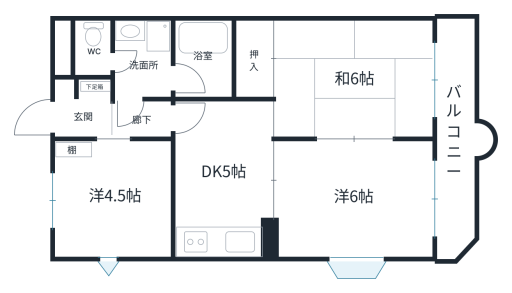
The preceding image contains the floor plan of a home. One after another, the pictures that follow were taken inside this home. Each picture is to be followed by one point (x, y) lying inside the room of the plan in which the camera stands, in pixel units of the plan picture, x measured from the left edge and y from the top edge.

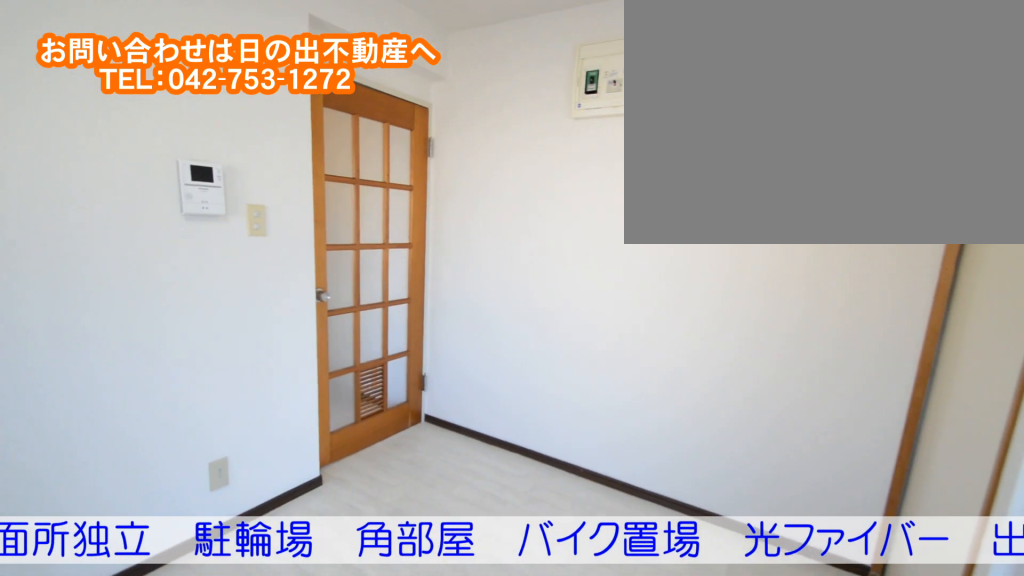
(229, 194)
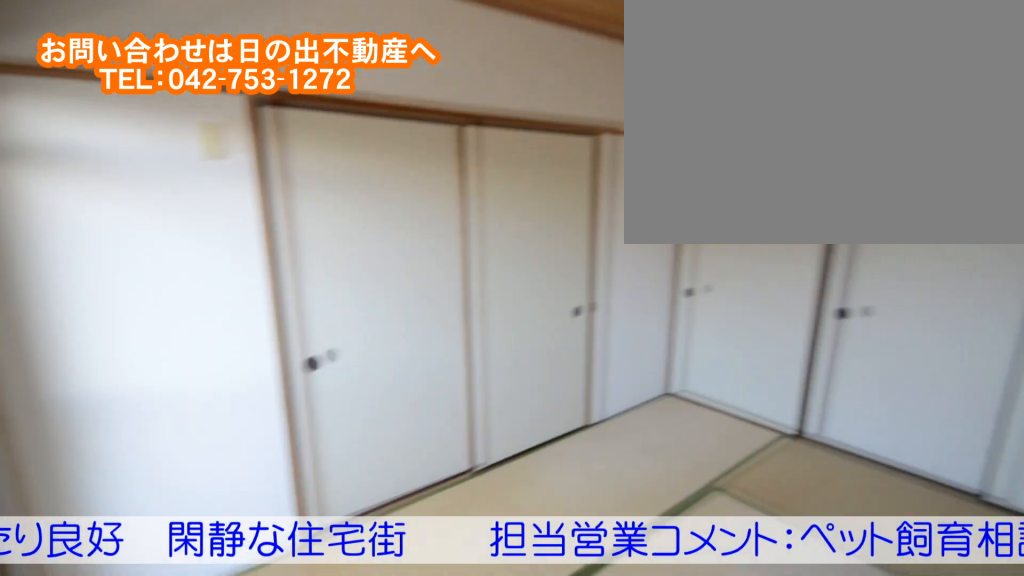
(351, 101)
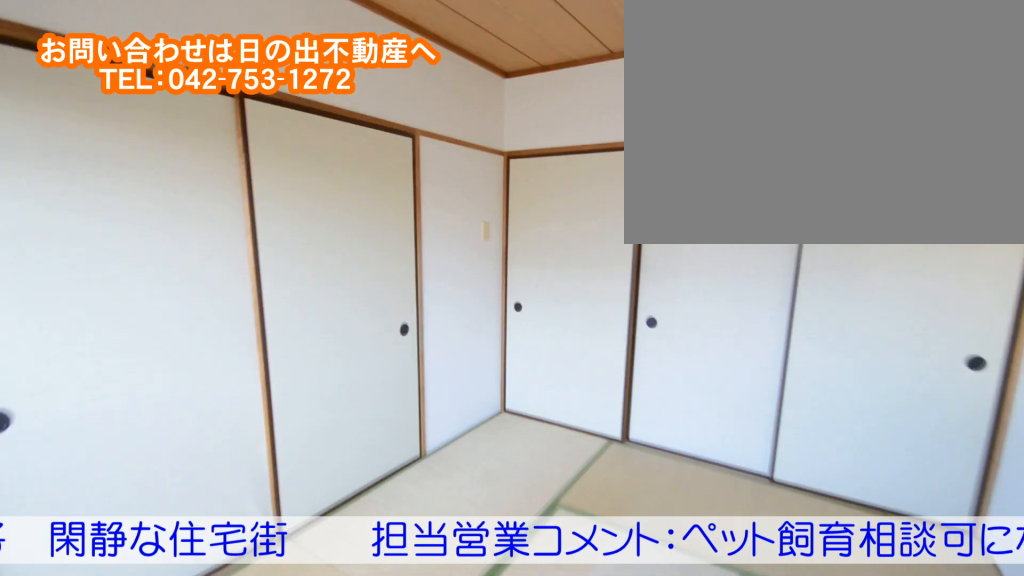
(351, 101)
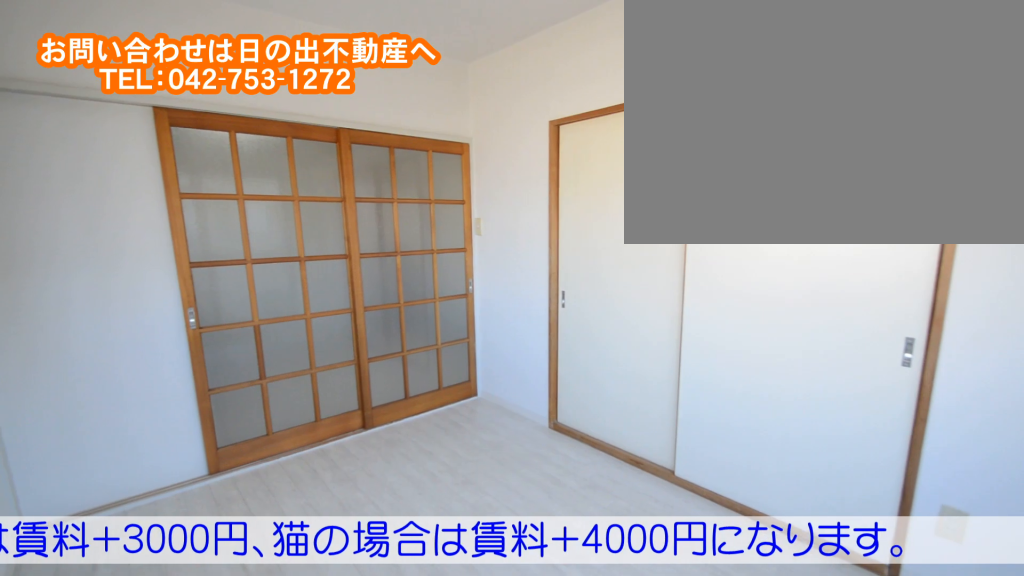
(358, 213)
